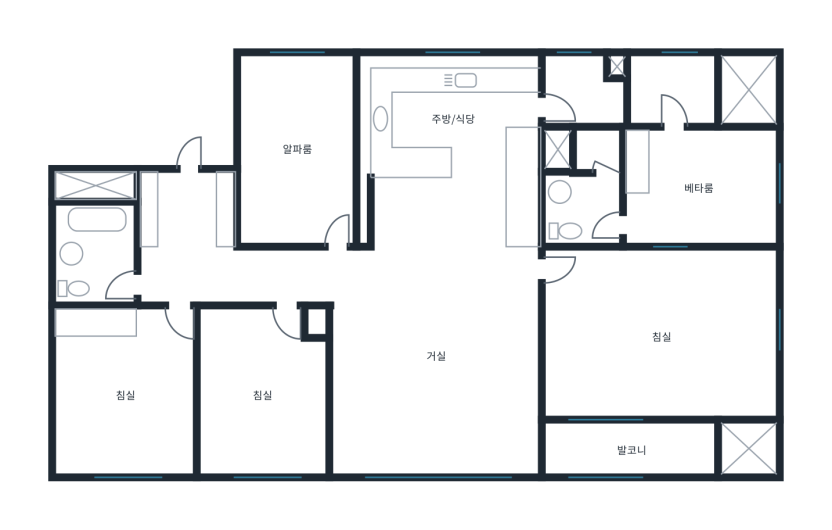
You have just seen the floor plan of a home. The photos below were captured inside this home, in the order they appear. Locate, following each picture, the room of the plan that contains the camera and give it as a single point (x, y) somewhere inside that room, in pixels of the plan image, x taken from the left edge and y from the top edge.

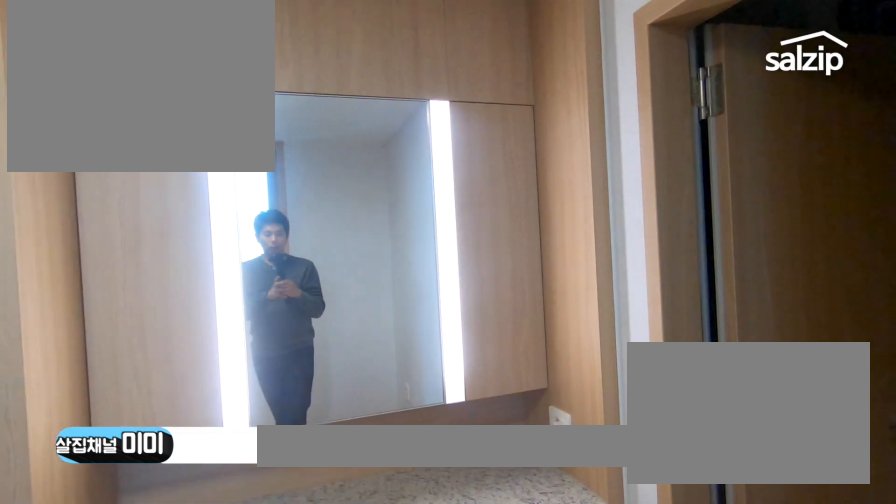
(693, 188)
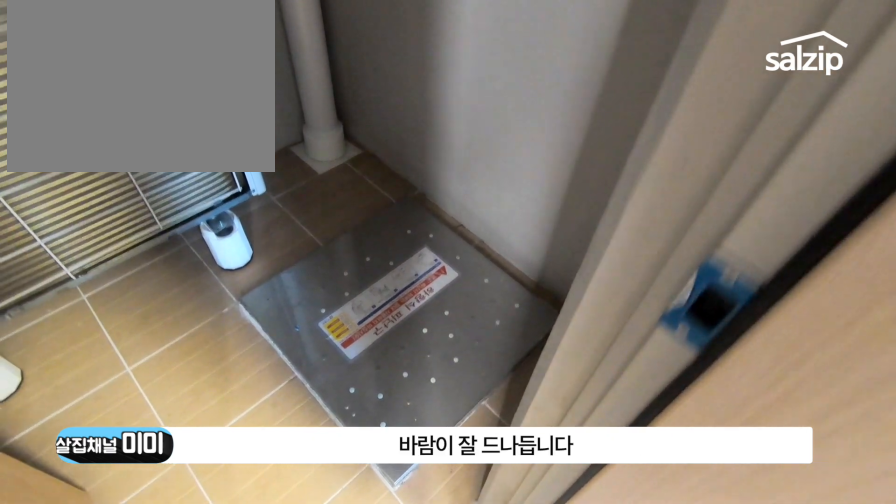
(698, 93)
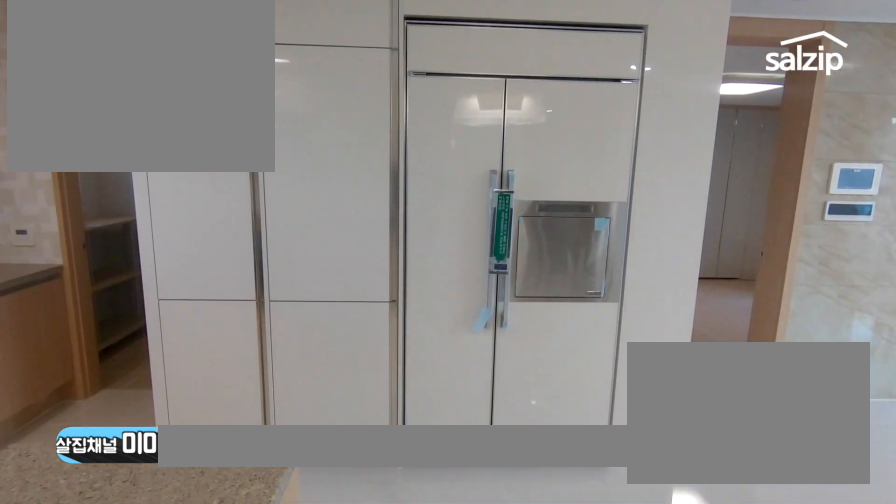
(448, 123)
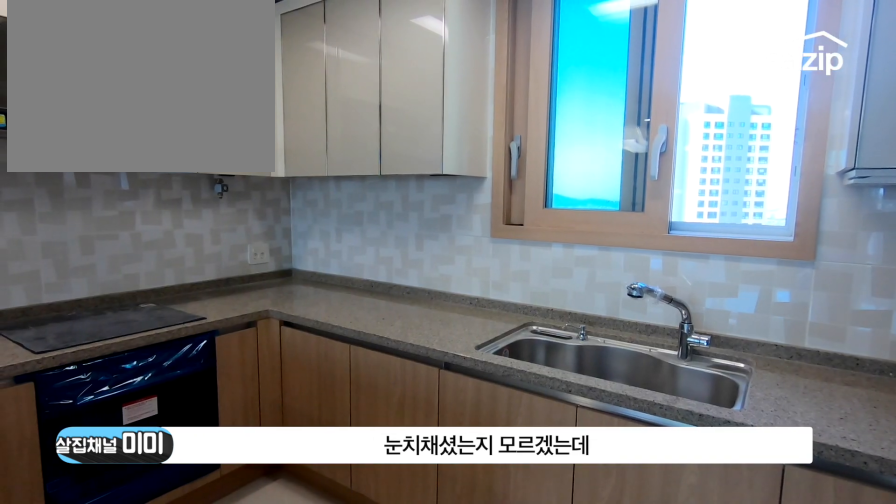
(448, 124)
